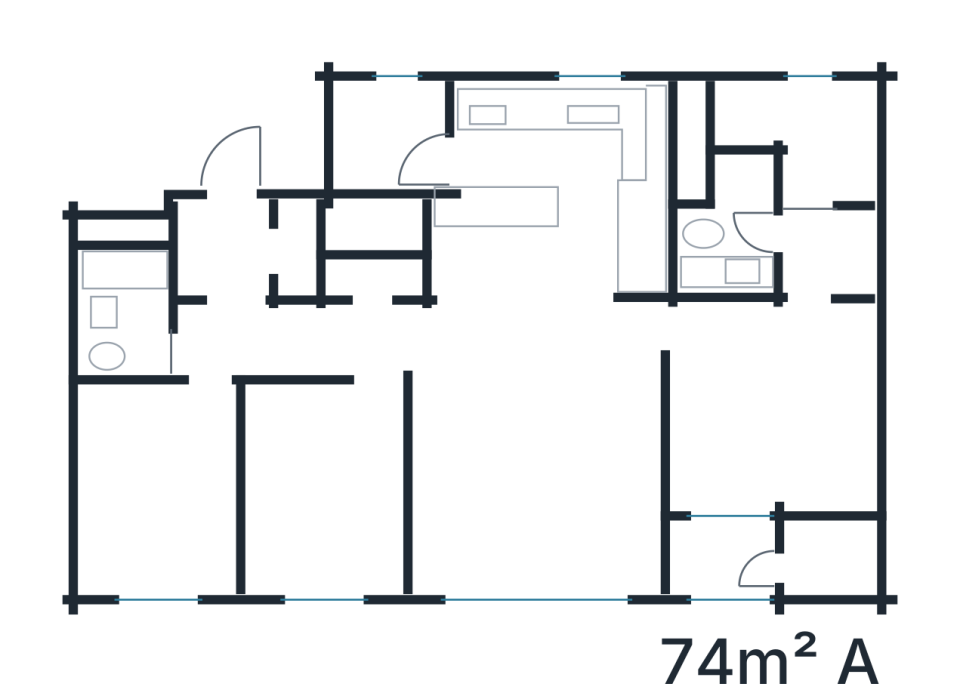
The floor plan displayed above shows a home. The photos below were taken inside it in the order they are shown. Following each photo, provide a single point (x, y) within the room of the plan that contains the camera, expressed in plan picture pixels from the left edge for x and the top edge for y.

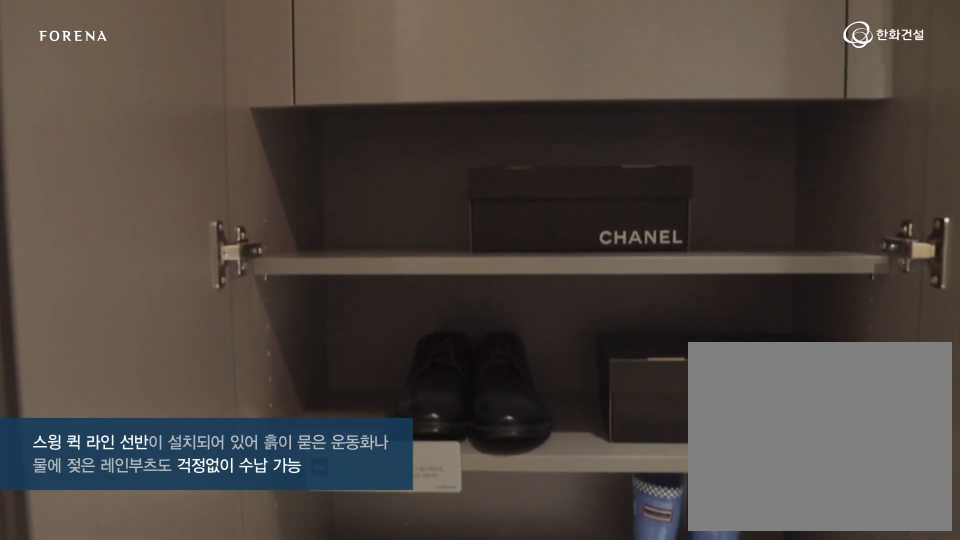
(236, 246)
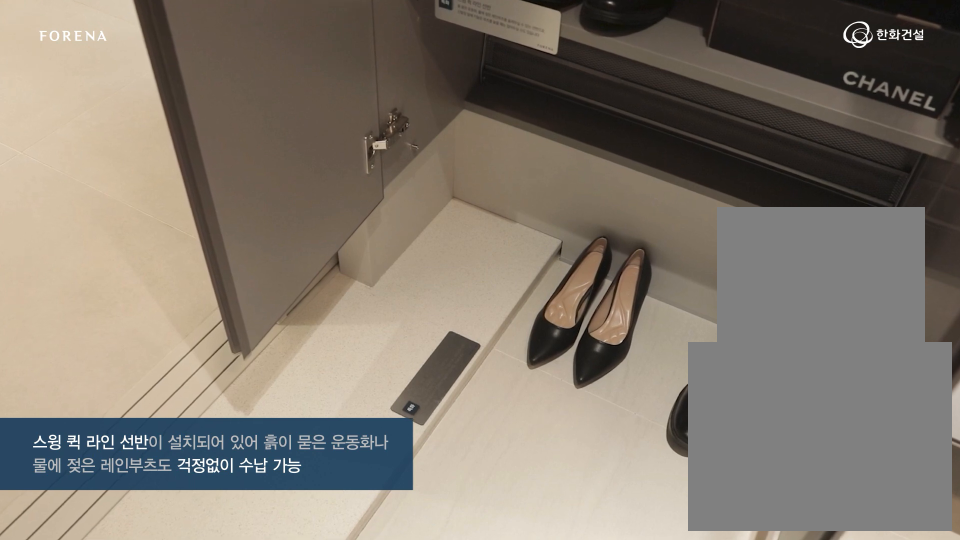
(235, 246)
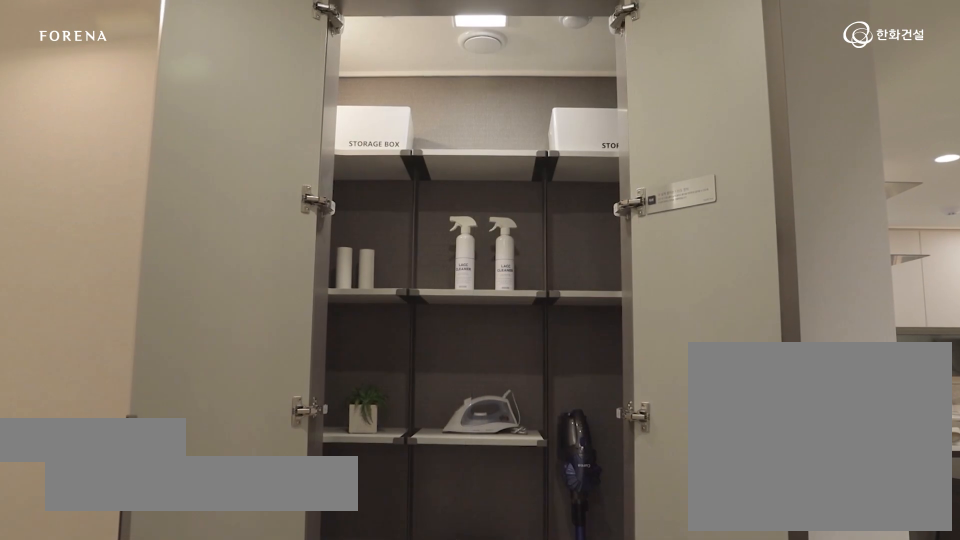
(342, 340)
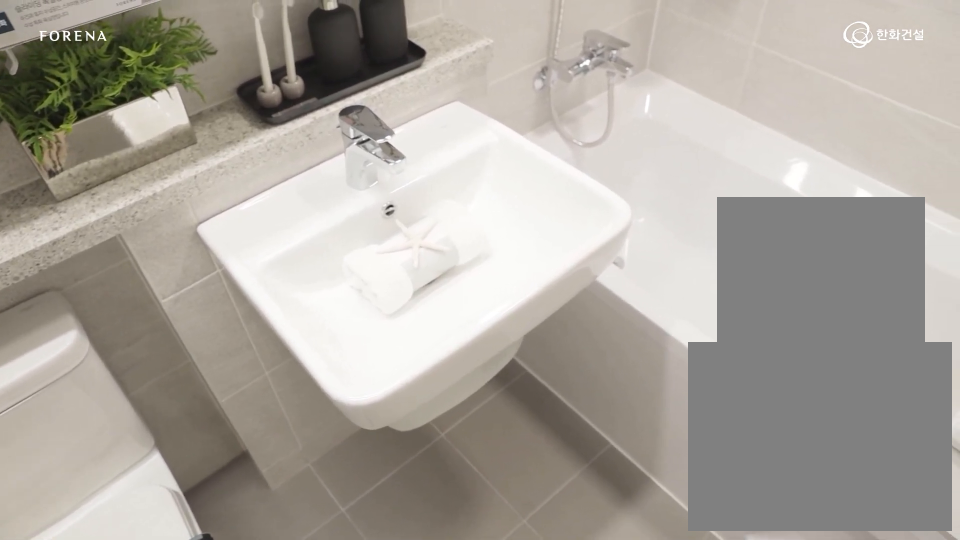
(161, 347)
